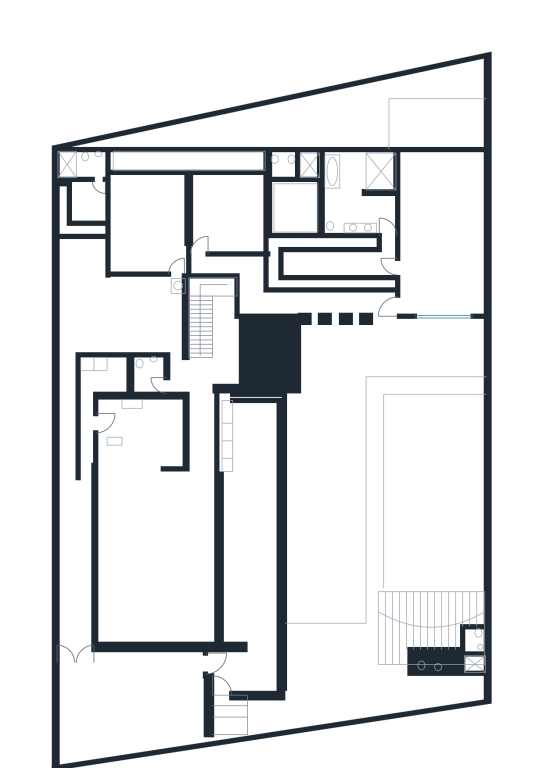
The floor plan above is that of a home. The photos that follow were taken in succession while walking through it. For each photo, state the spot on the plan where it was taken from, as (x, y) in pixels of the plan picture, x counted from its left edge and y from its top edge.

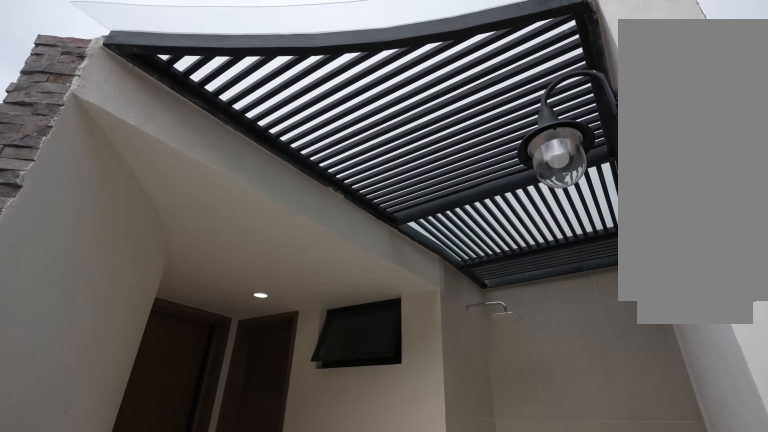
(368, 601)
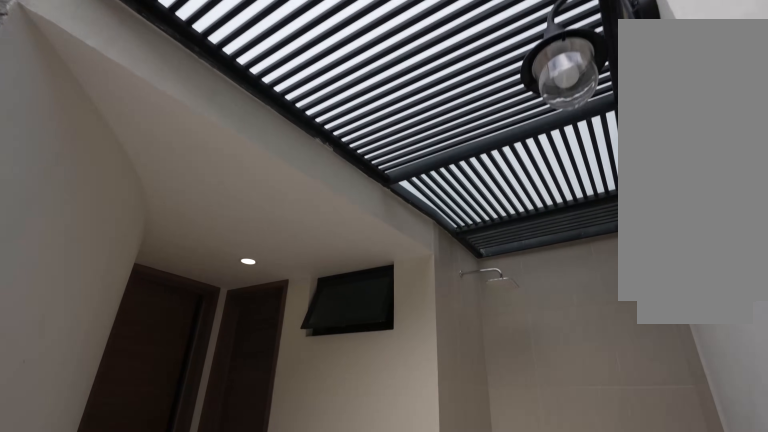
(368, 601)
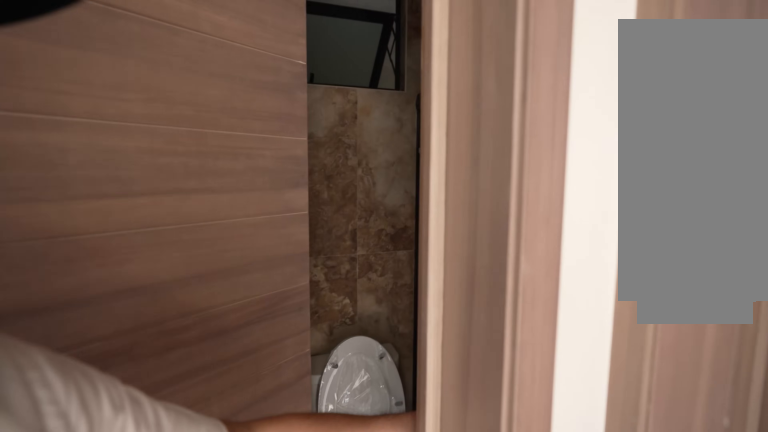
(383, 620)
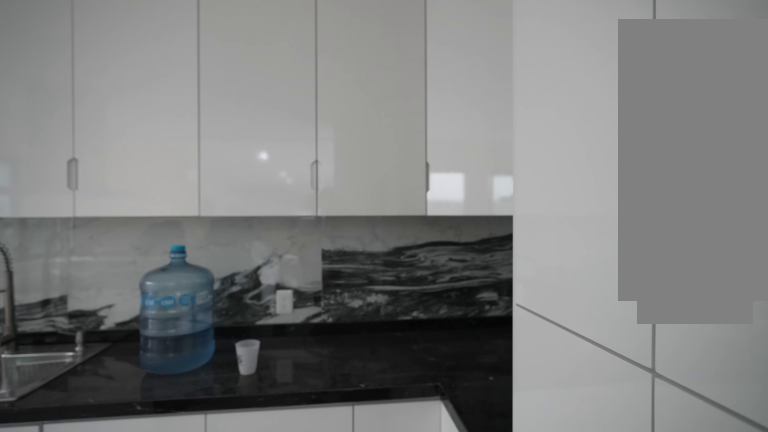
(156, 427)
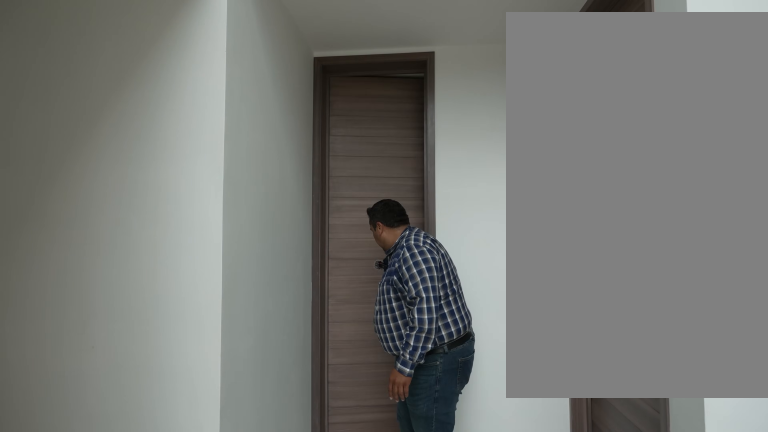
(177, 366)
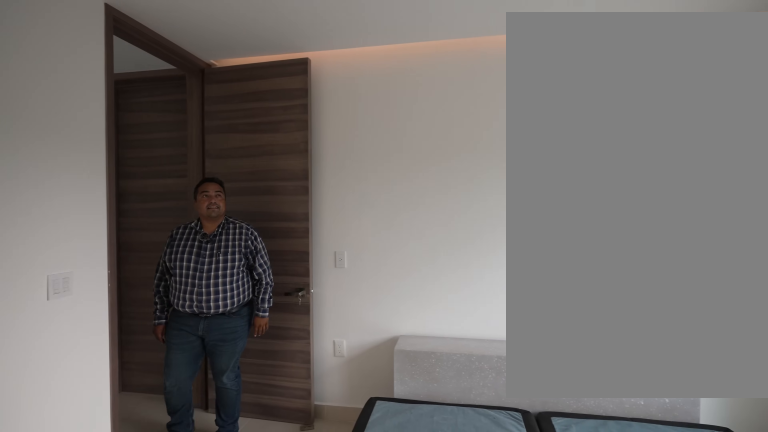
(213, 227)
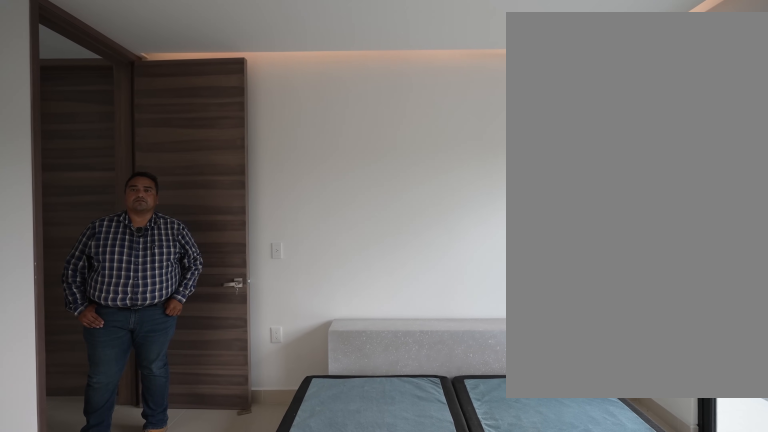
(238, 229)
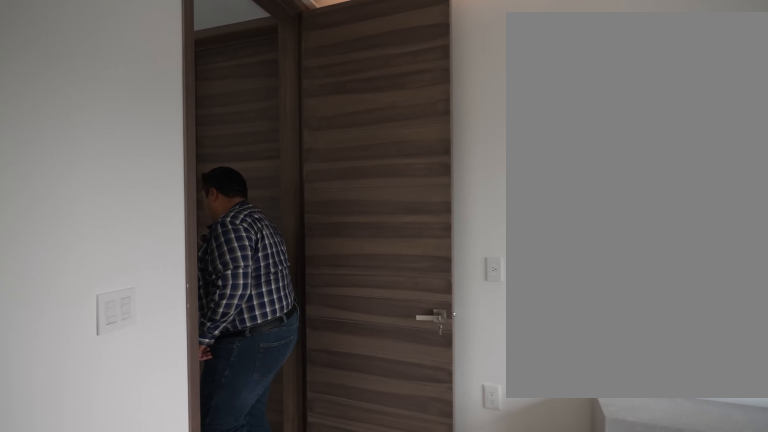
(238, 229)
